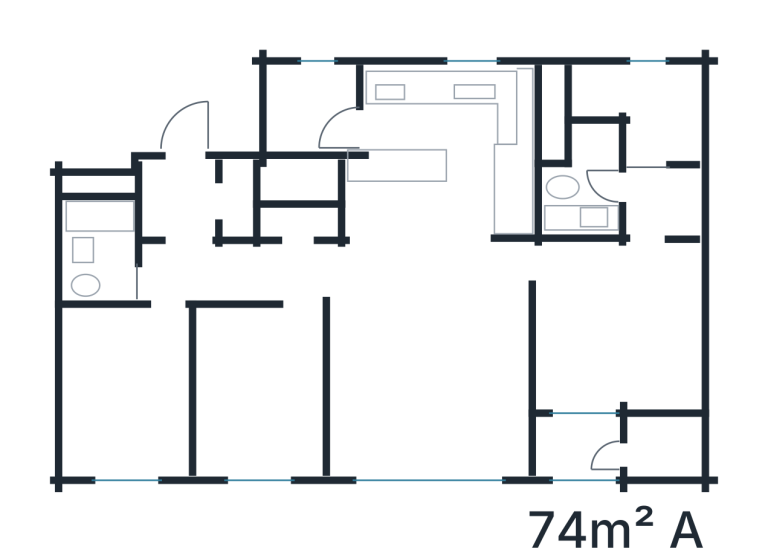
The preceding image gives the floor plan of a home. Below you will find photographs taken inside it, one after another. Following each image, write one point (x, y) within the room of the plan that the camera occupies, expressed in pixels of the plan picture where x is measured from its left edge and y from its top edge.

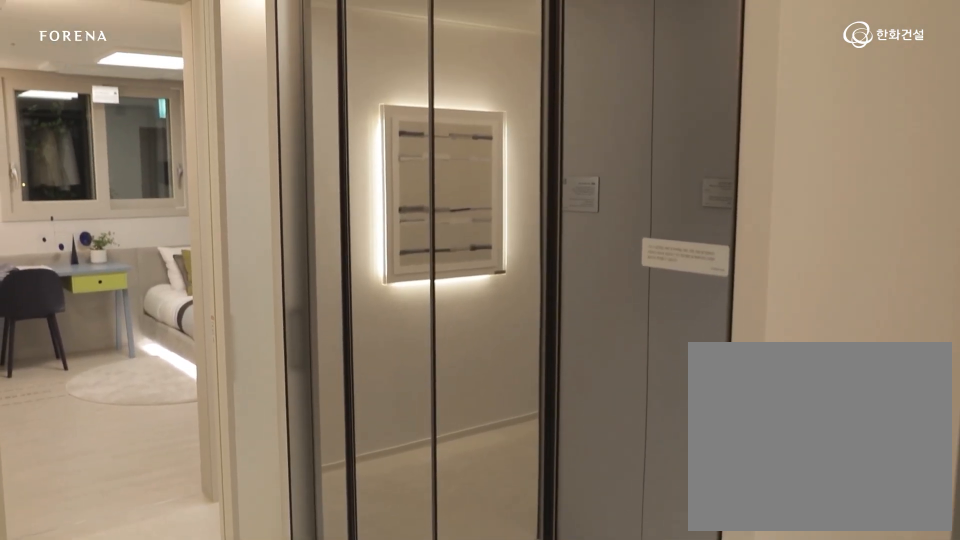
(188, 197)
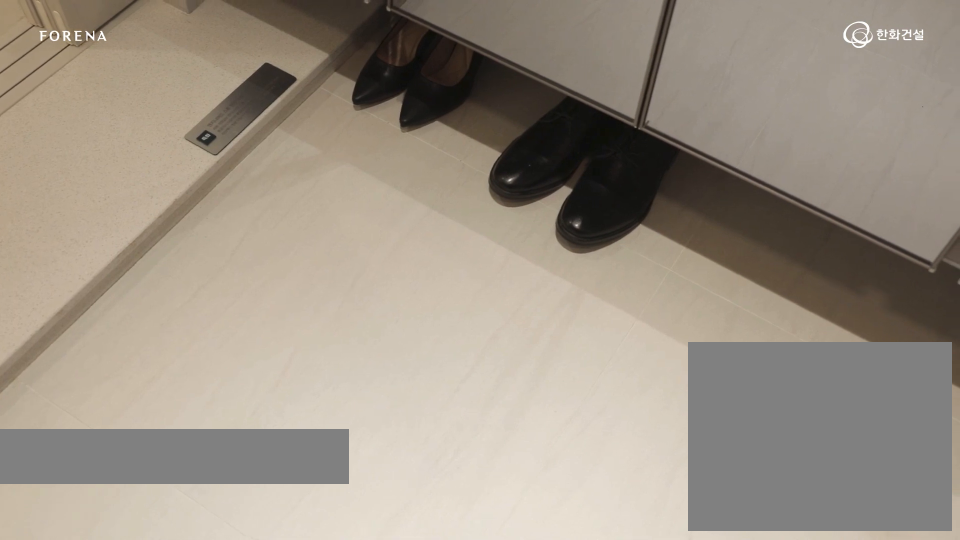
(188, 197)
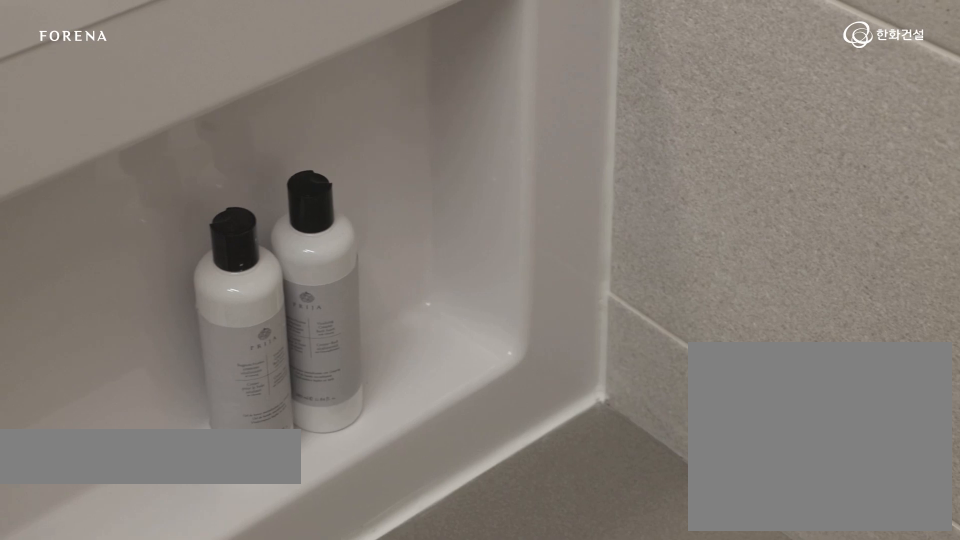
(129, 278)
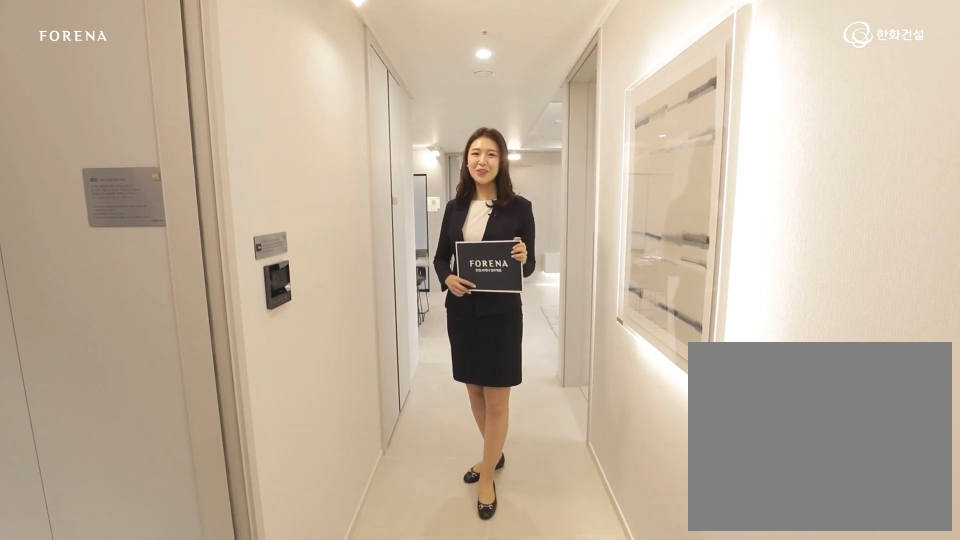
(273, 272)
